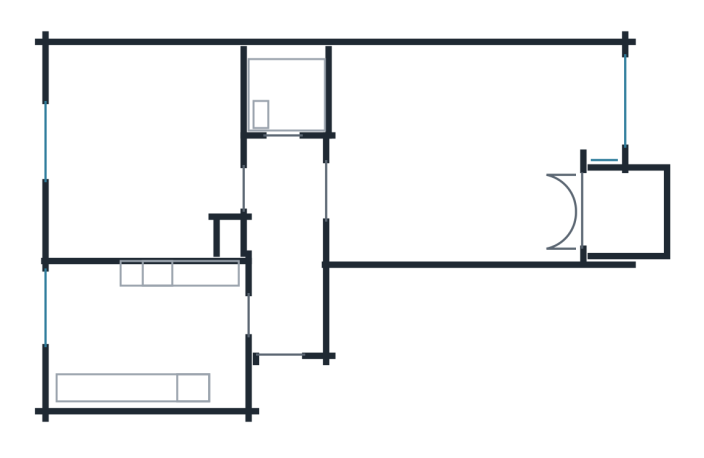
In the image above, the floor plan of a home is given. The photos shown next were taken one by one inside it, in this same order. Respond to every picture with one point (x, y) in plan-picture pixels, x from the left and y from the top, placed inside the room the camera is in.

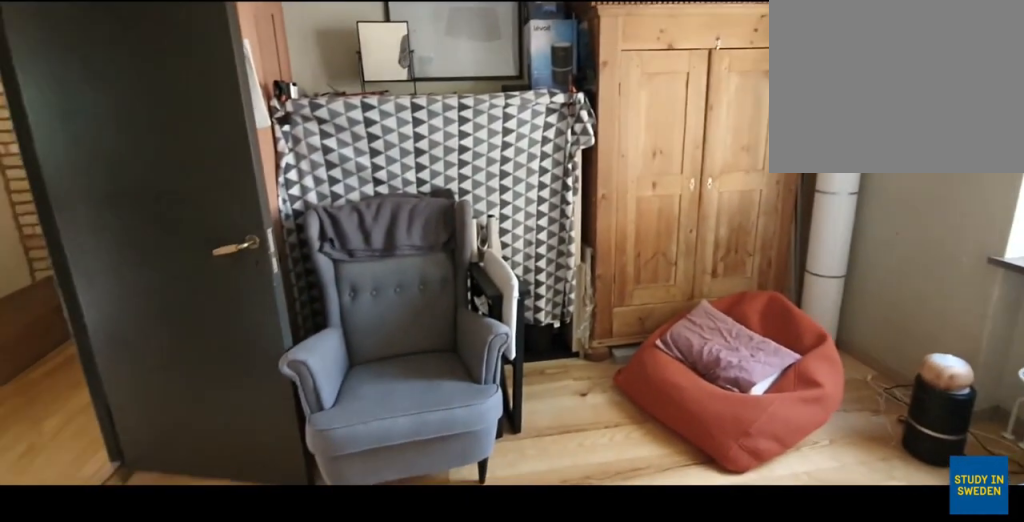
(145, 140)
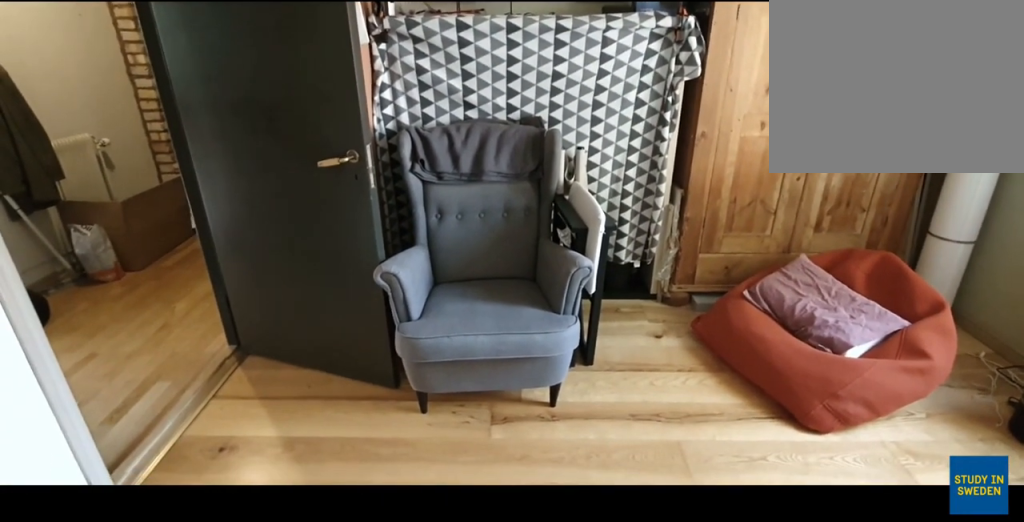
(145, 140)
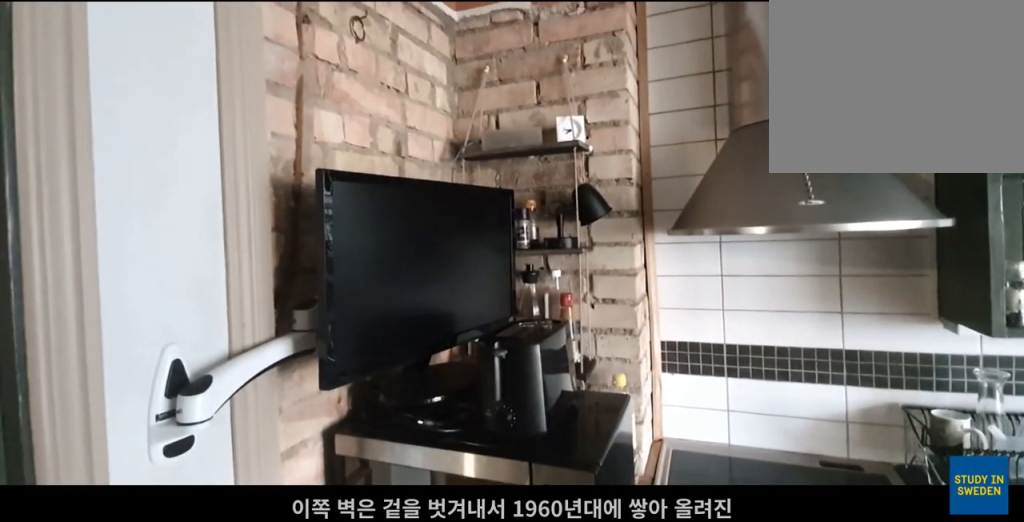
(148, 336)
